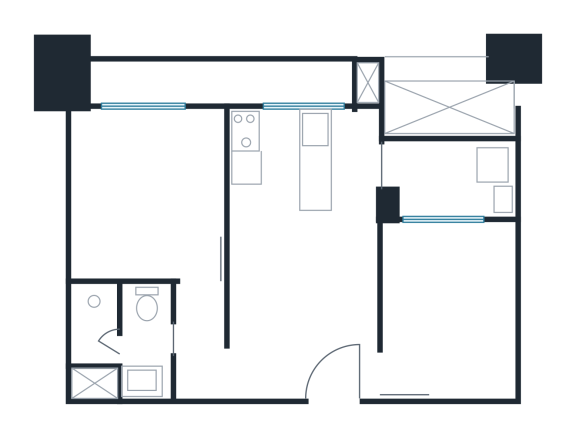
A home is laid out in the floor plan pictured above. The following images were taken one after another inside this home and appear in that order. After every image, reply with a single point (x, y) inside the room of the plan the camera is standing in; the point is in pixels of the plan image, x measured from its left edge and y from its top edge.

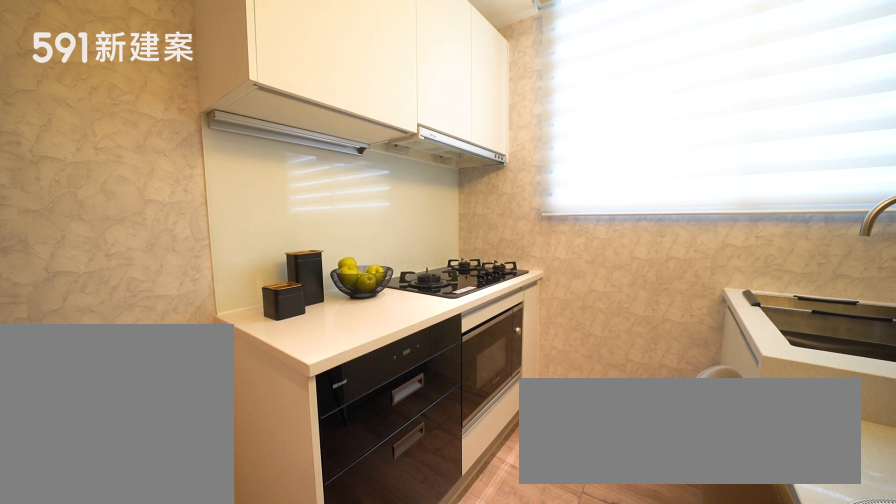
(274, 156)
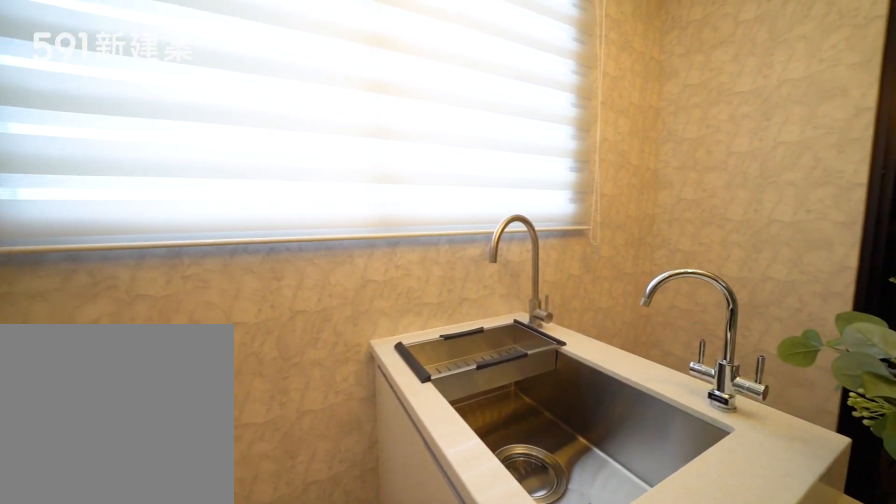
(274, 156)
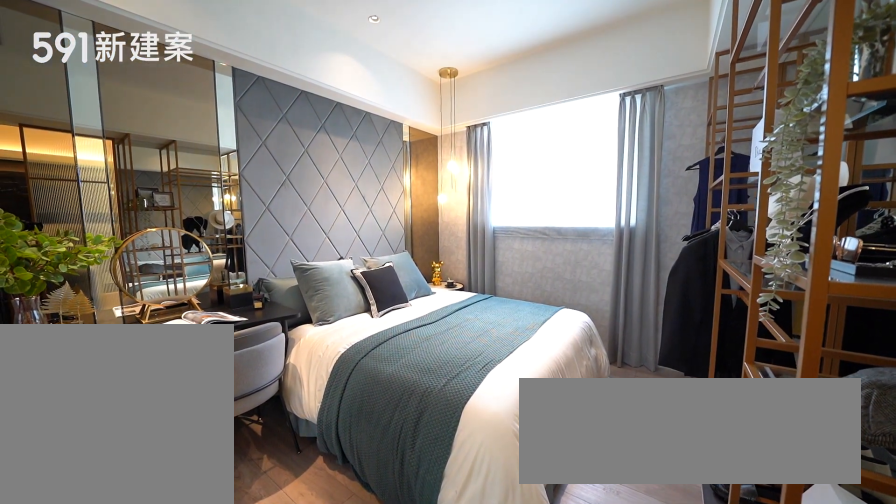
(147, 192)
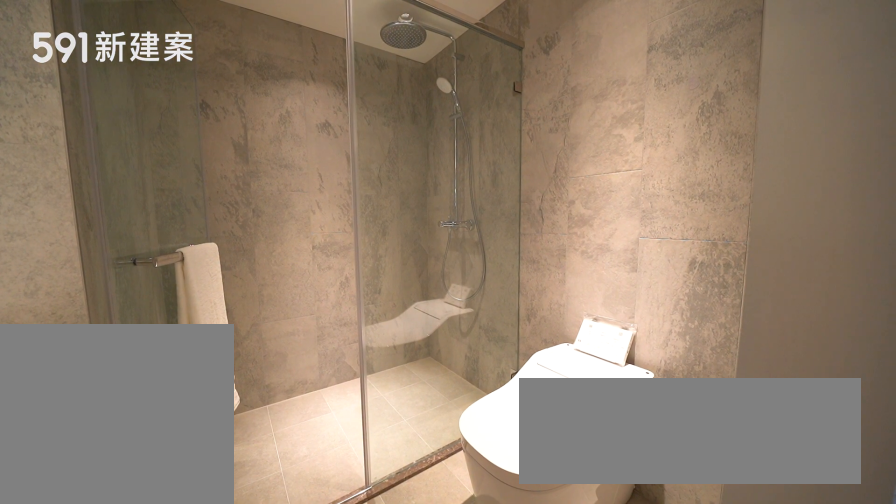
(119, 341)
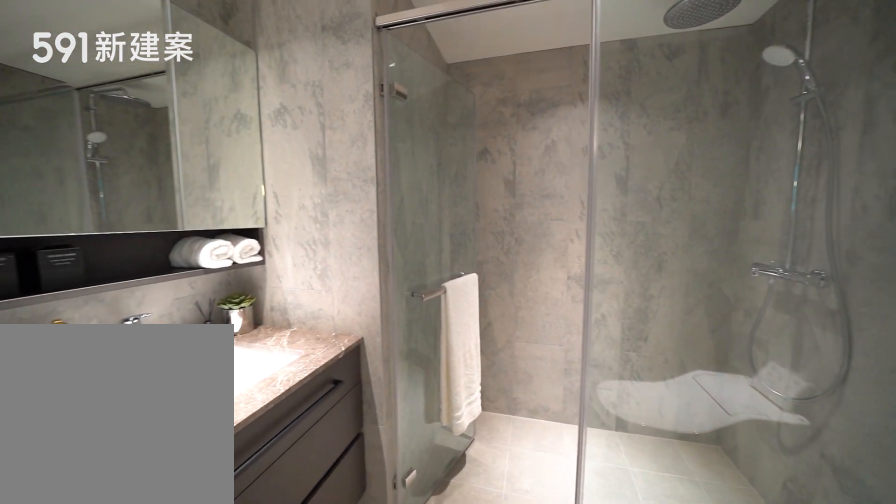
(119, 341)
